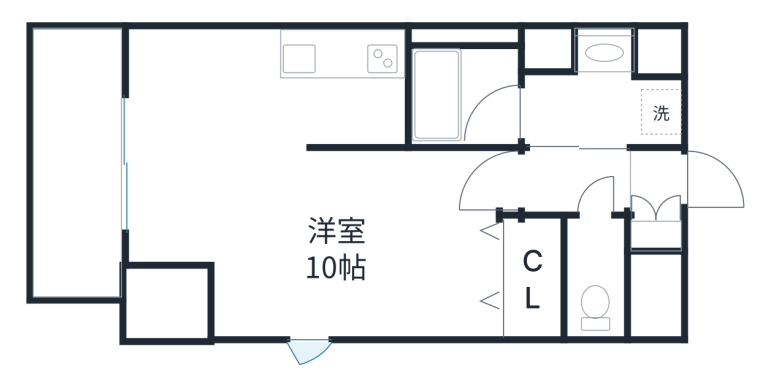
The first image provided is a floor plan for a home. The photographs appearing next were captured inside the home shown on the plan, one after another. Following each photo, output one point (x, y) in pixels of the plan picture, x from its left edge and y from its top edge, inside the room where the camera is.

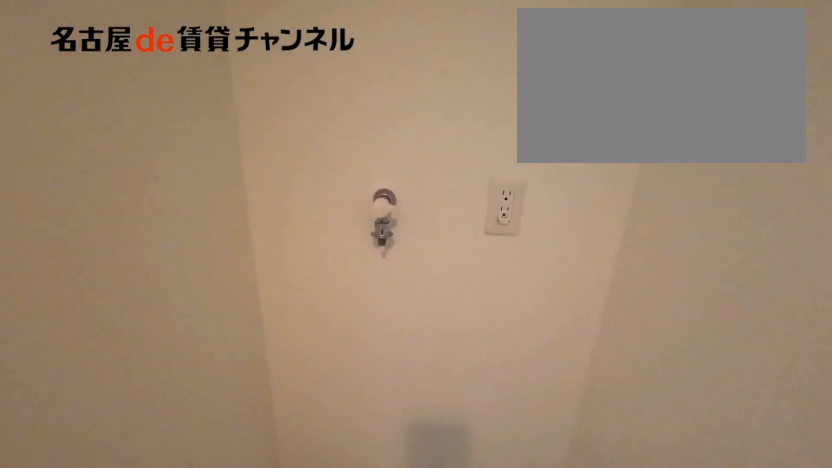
(600, 85)
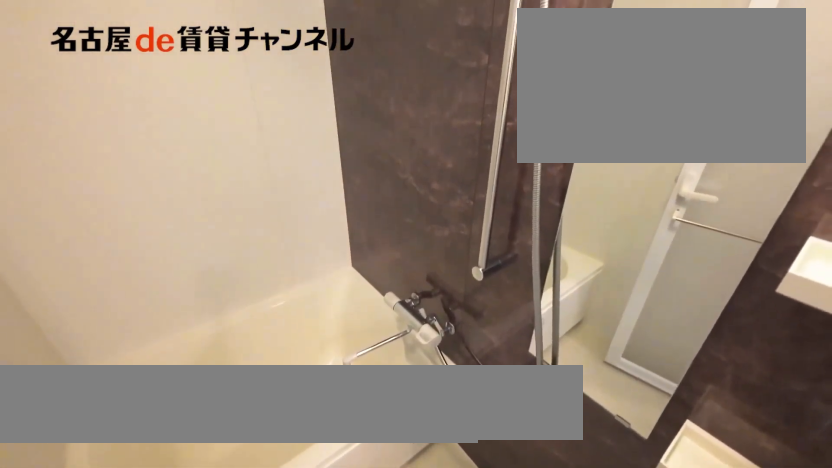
(467, 85)
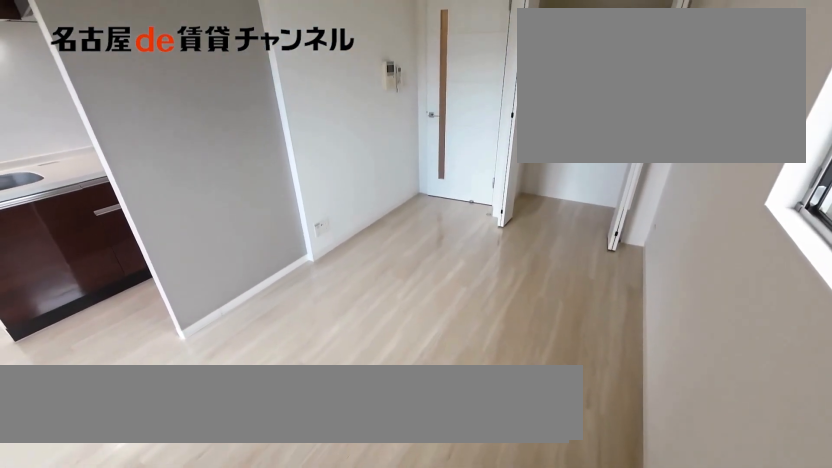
(349, 256)
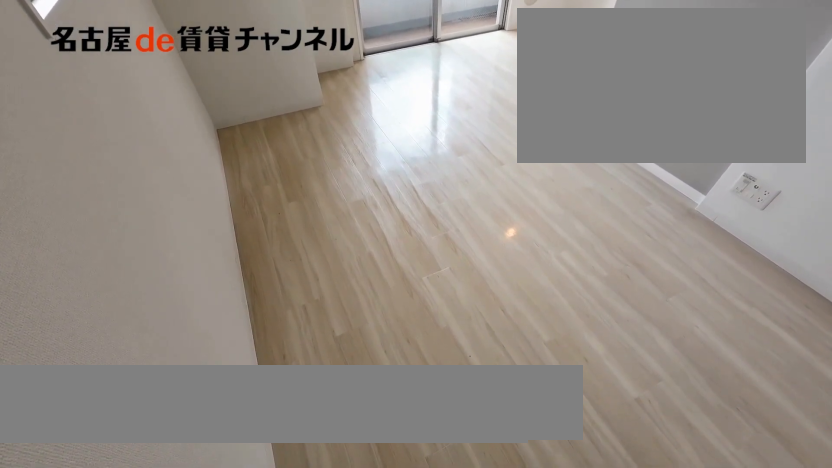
(349, 256)
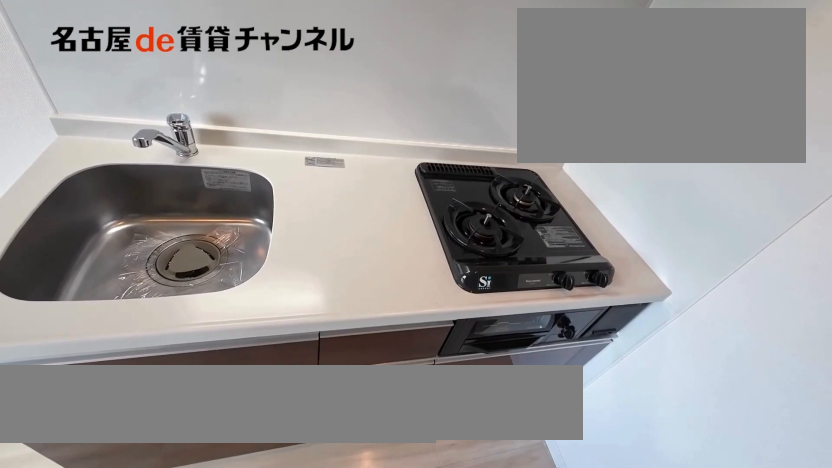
(344, 86)
